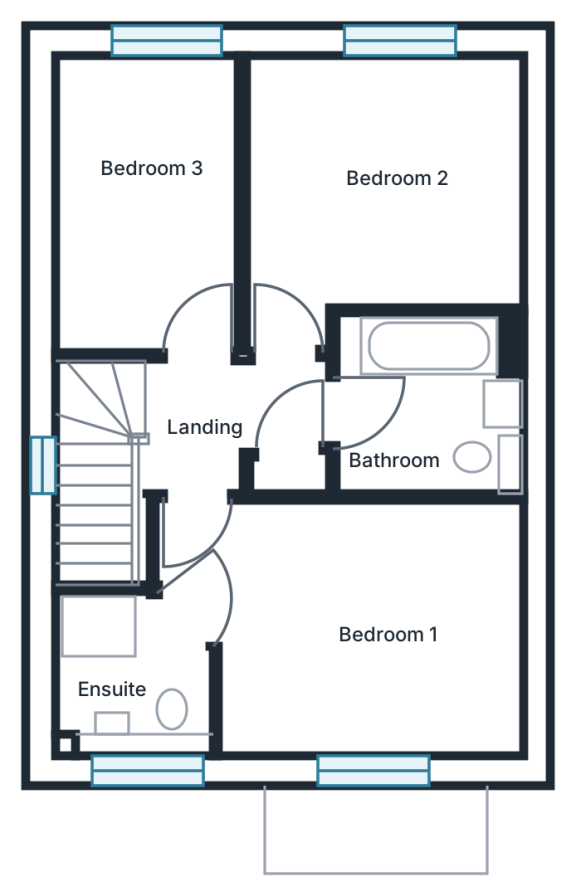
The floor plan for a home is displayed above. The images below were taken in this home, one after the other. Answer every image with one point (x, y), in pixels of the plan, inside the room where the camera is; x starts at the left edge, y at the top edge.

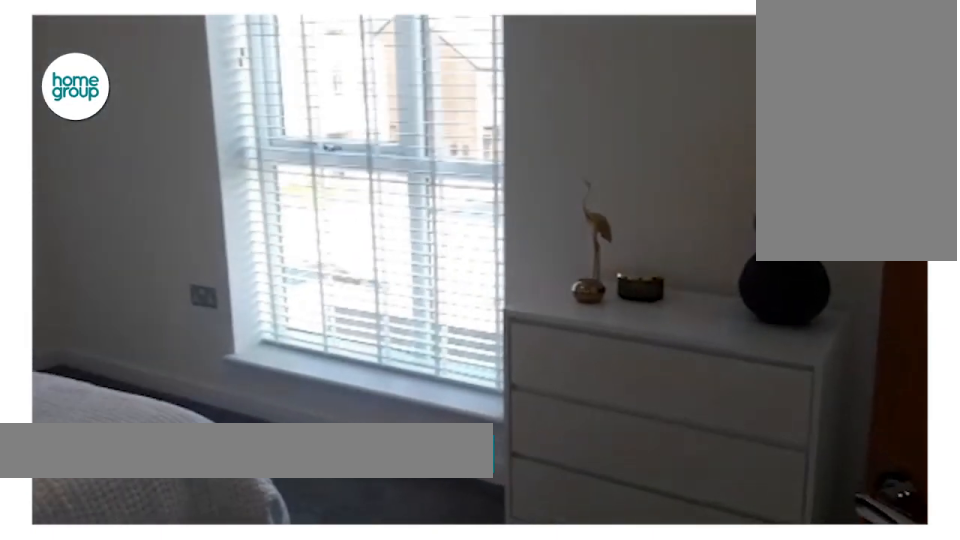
(348, 633)
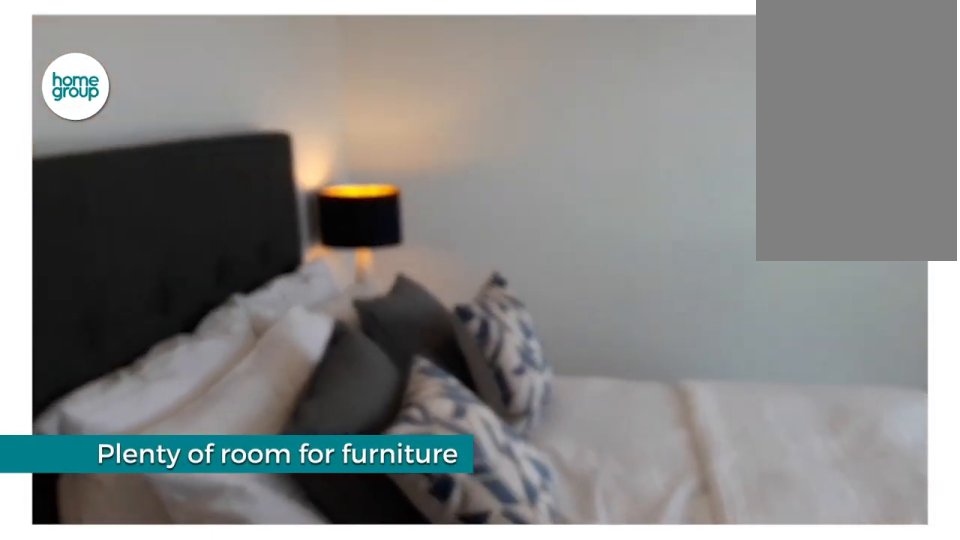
(348, 633)
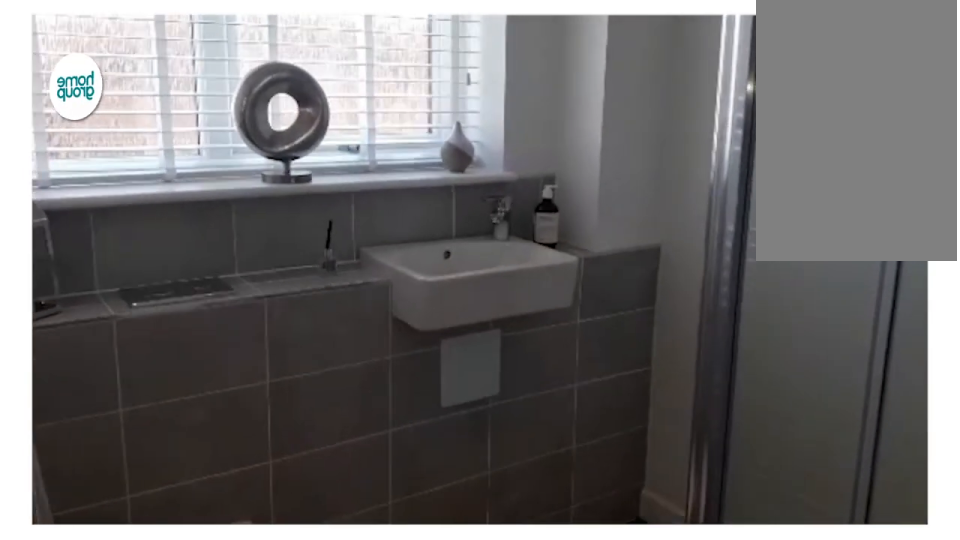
(133, 677)
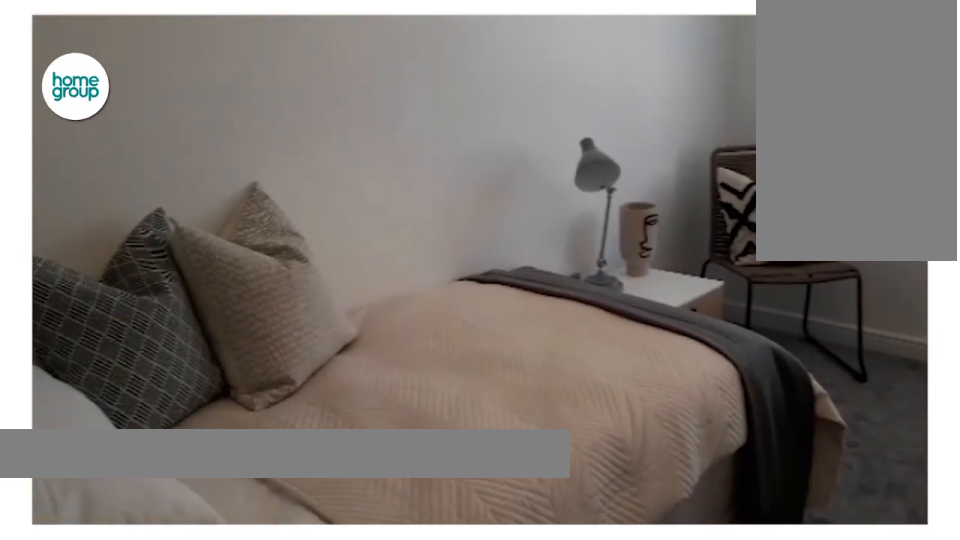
(148, 206)
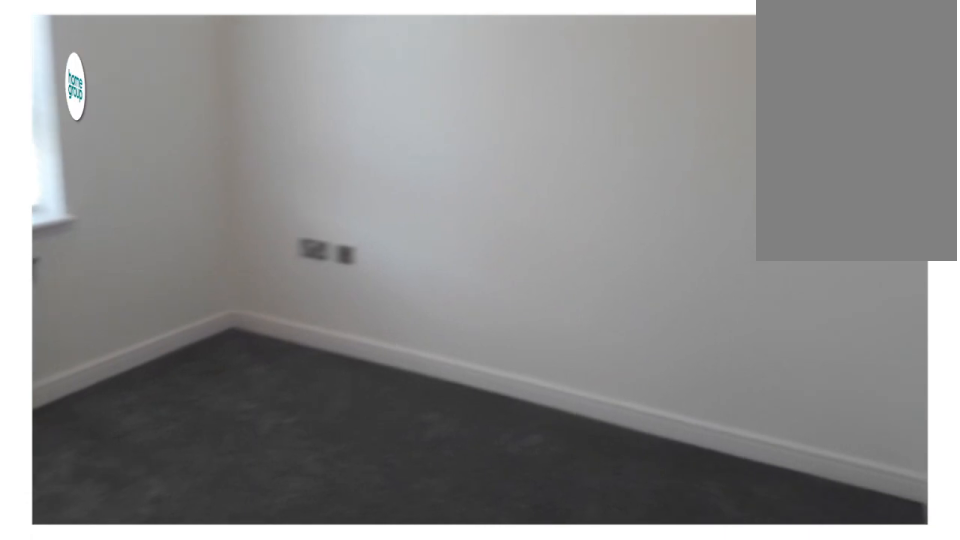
(380, 192)
